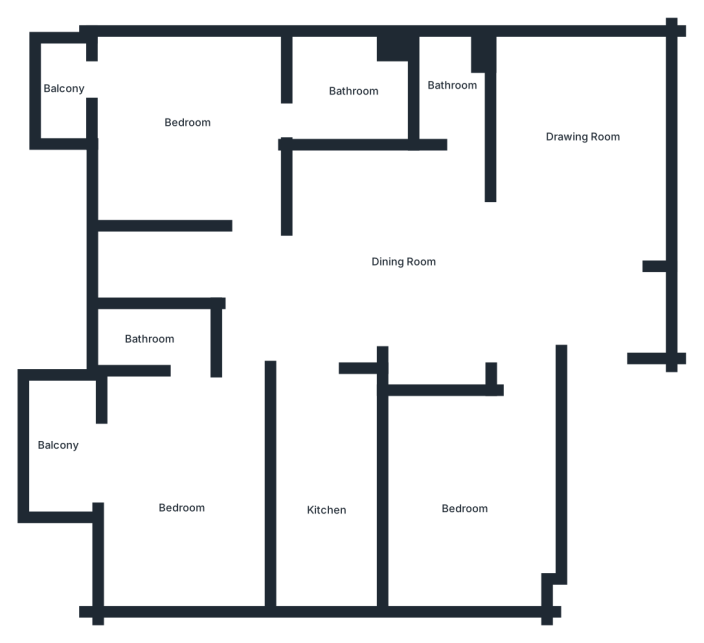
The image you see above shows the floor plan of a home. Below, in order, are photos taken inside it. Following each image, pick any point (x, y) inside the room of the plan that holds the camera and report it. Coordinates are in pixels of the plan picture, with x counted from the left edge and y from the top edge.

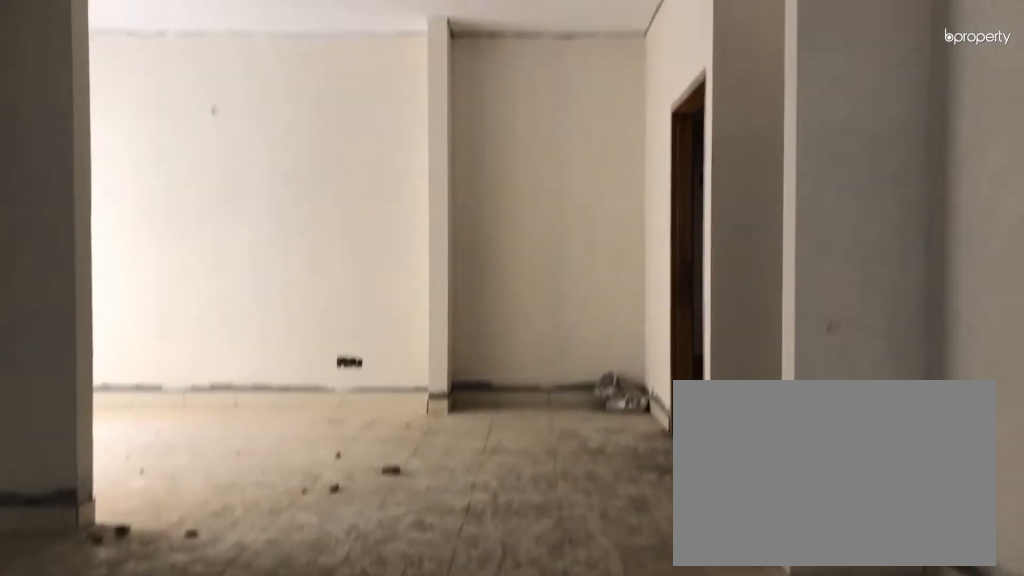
(383, 255)
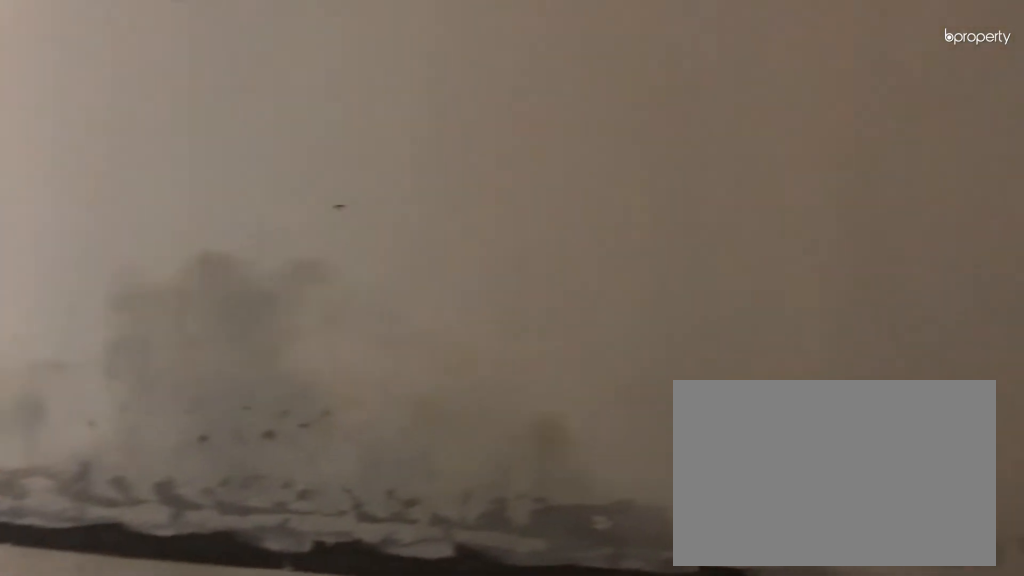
(471, 505)
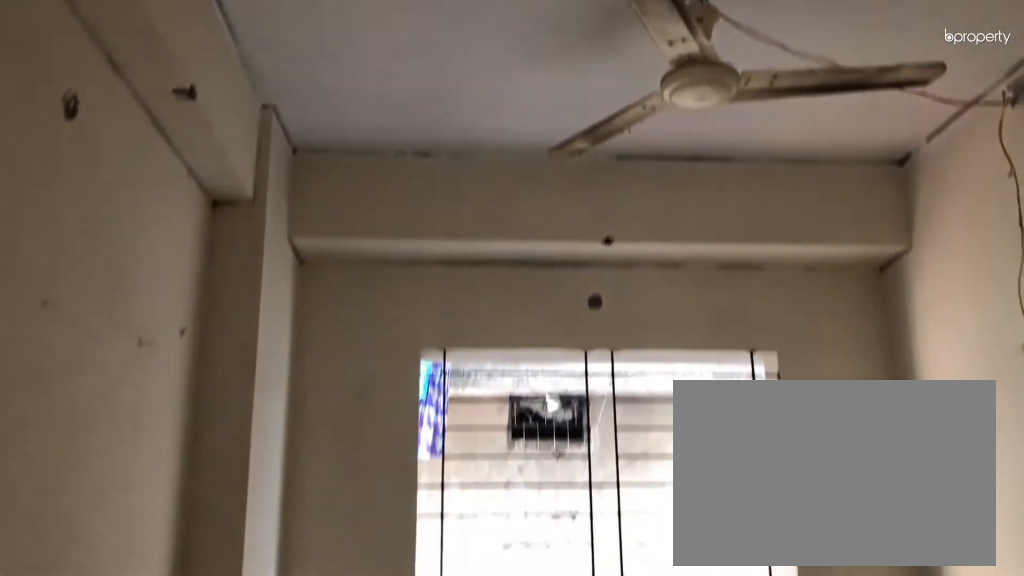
(471, 505)
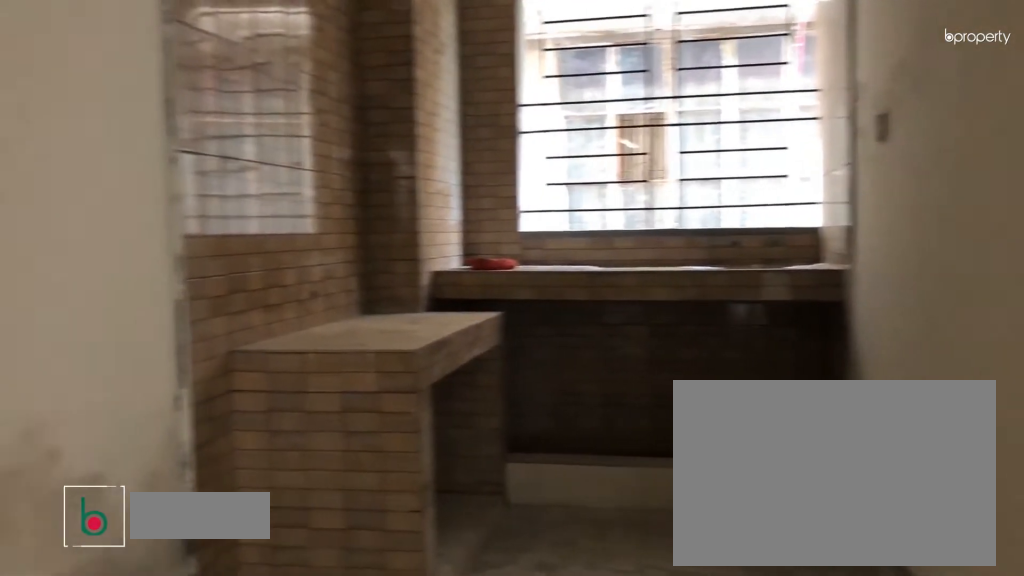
(334, 507)
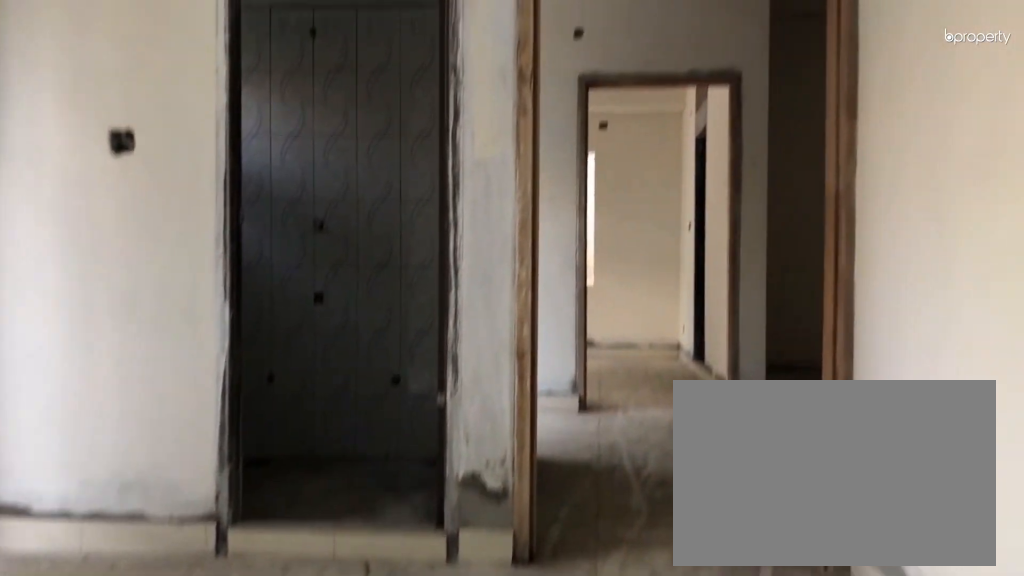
(181, 484)
